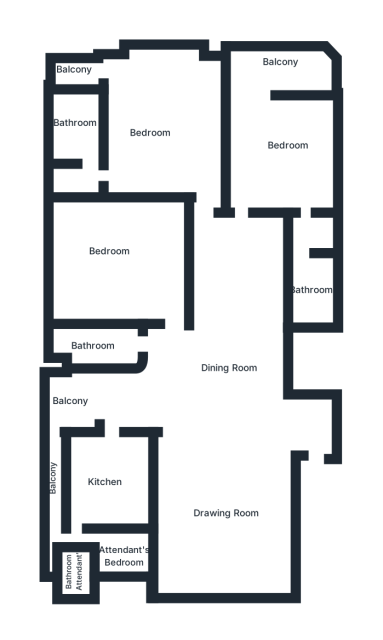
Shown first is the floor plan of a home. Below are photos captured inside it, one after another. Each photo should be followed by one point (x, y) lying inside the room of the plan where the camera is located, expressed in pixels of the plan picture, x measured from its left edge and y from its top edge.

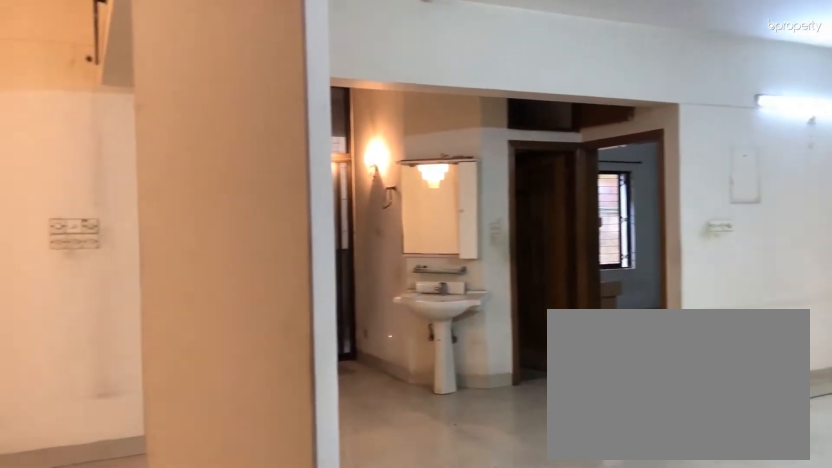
(230, 505)
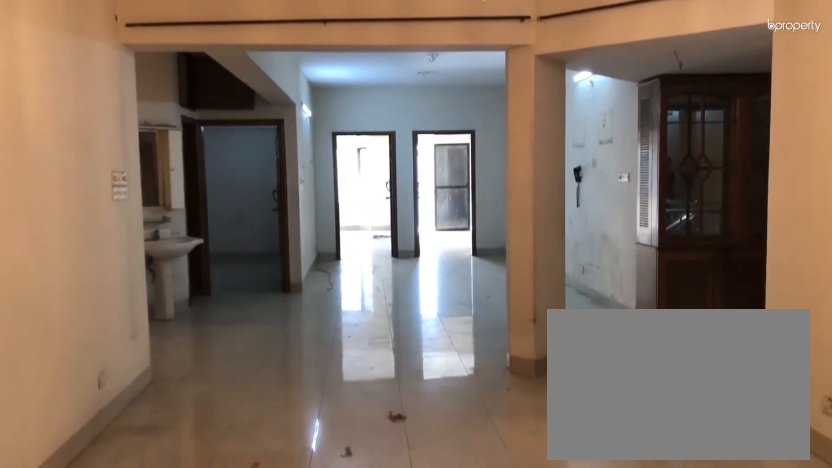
(236, 497)
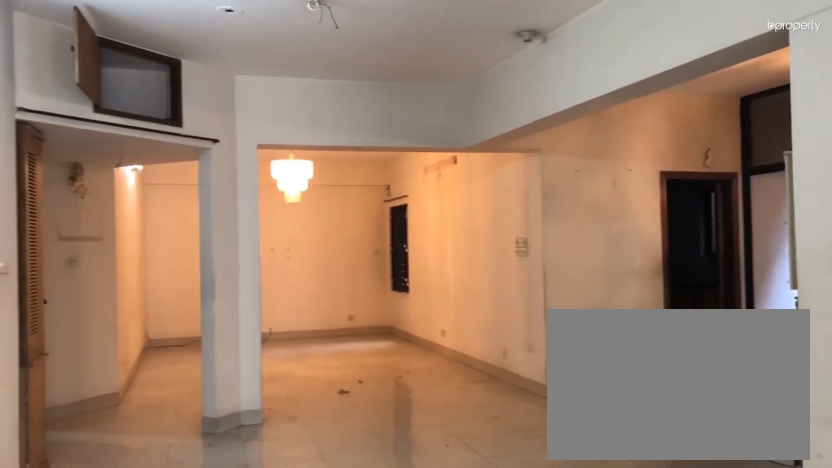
(221, 381)
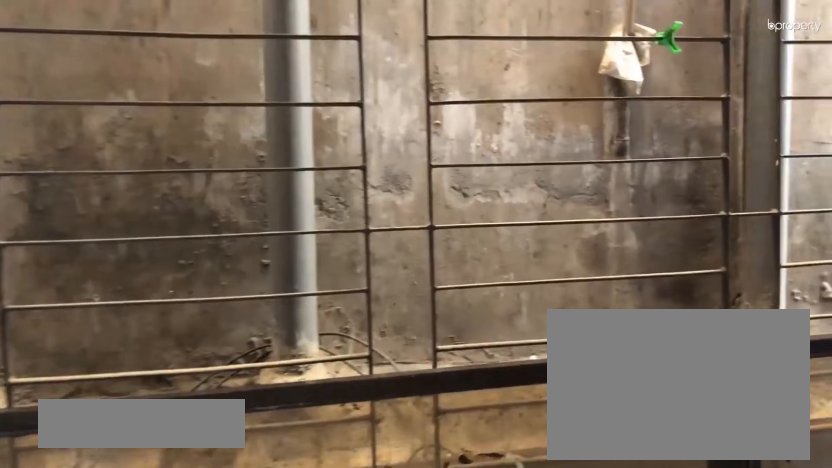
(81, 405)
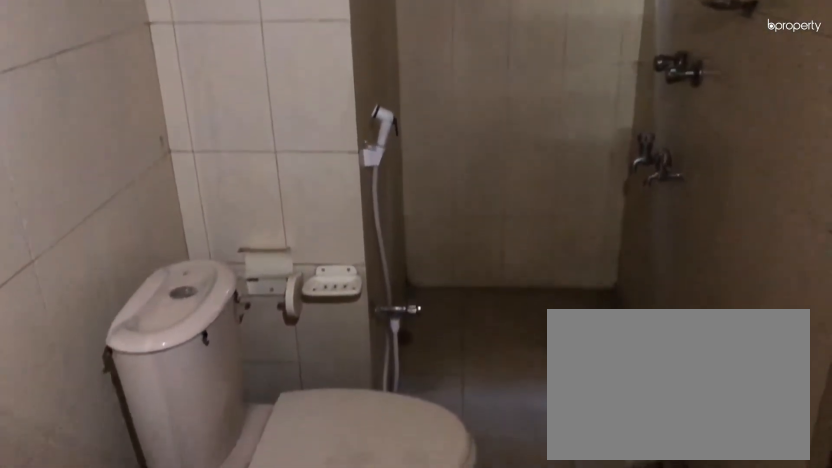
(94, 347)
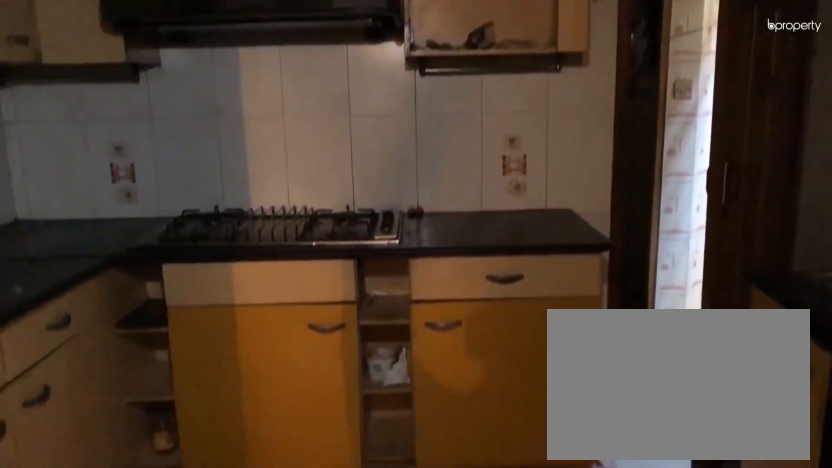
(107, 482)
